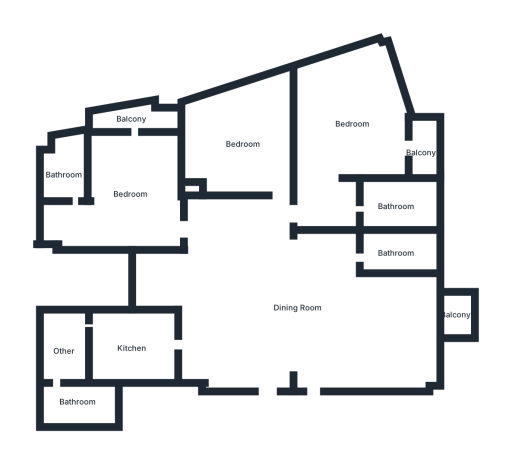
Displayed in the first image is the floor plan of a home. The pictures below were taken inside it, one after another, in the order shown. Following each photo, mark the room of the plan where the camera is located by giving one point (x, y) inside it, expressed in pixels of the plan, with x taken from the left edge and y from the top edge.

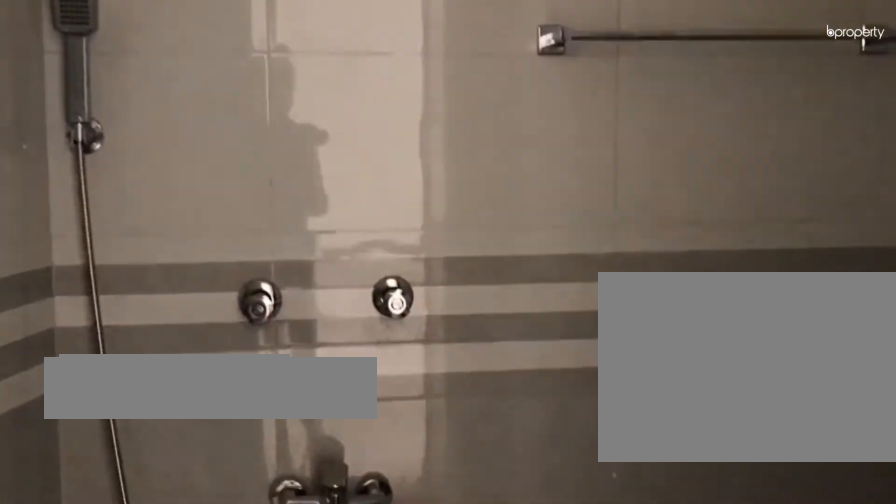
(64, 174)
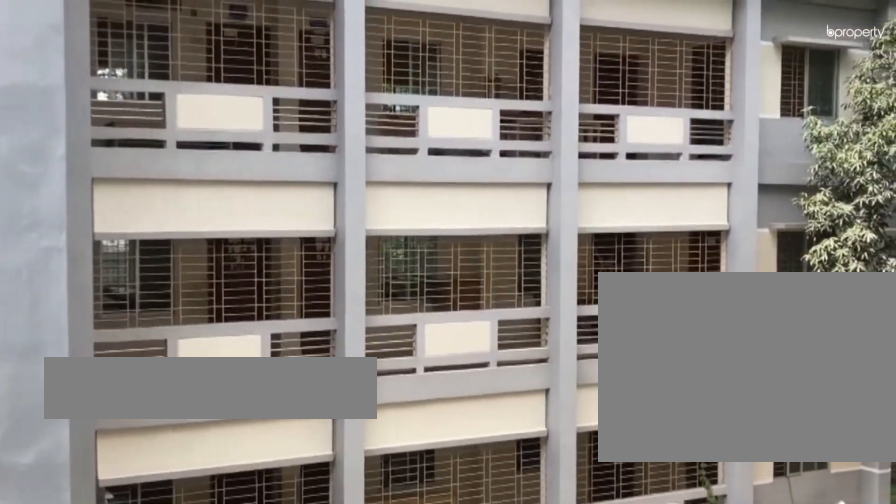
(128, 118)
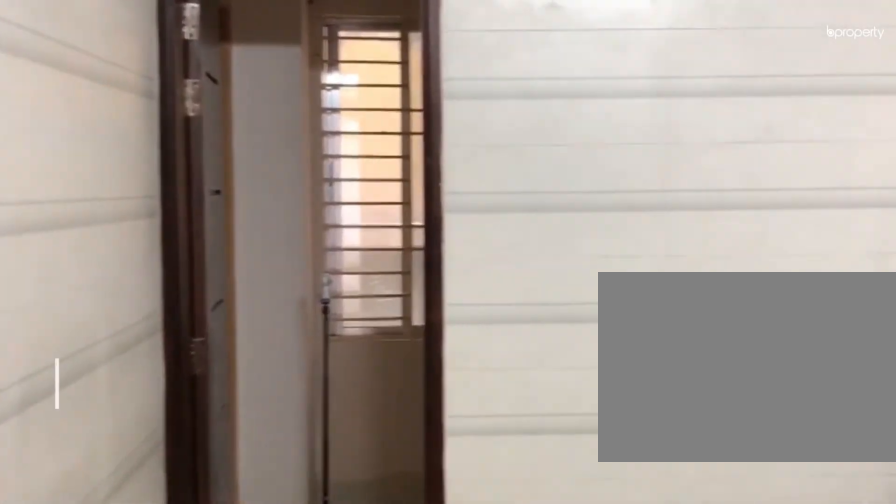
(129, 348)
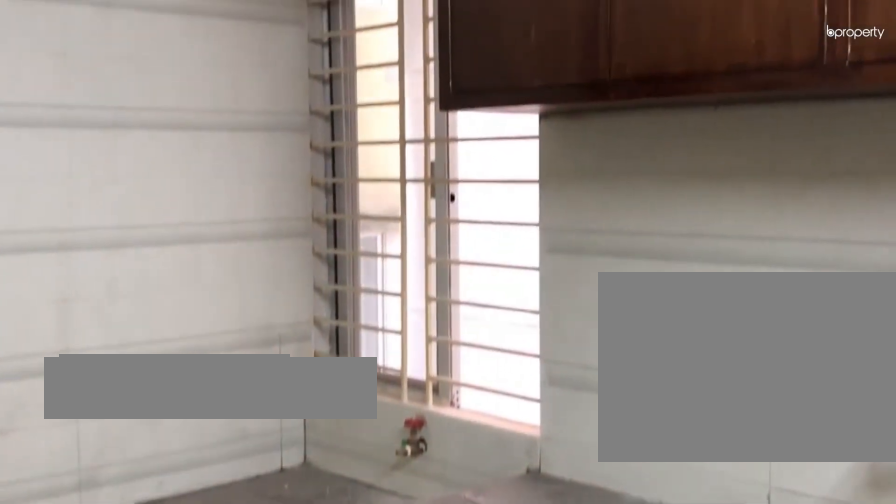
(129, 348)
